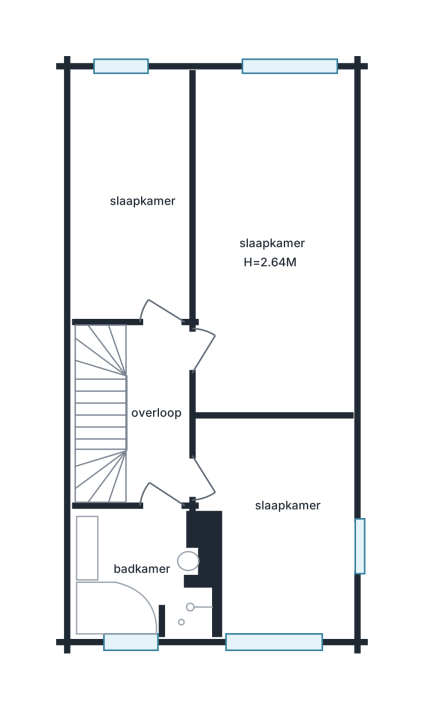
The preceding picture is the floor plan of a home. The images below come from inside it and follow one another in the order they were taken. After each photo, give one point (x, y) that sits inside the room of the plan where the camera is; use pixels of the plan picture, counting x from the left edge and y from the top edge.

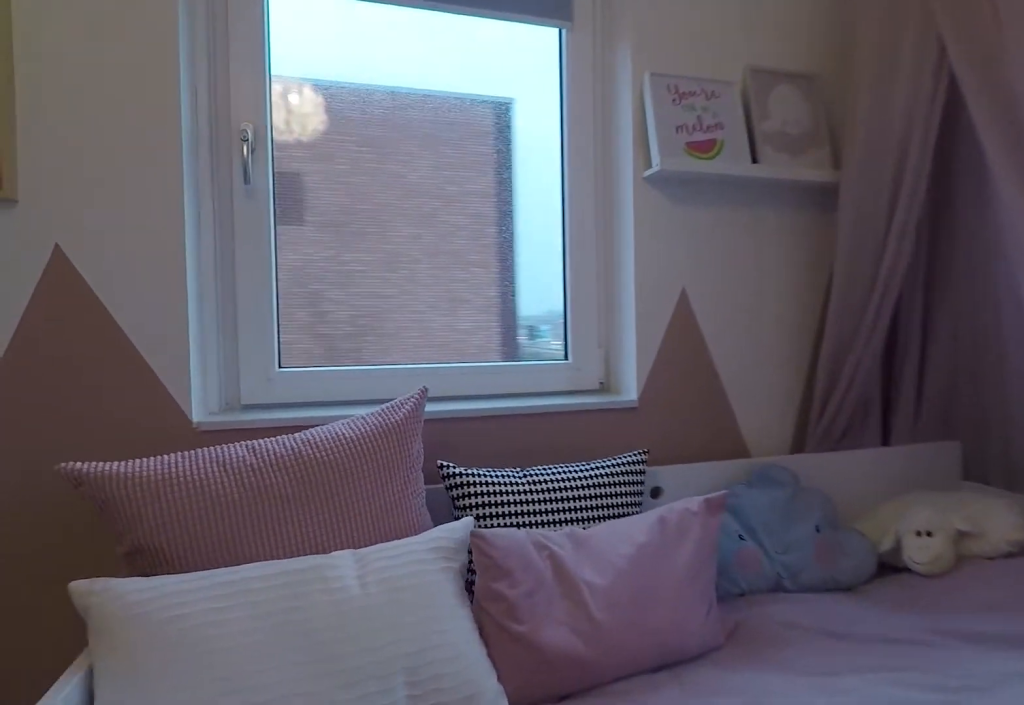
(279, 533)
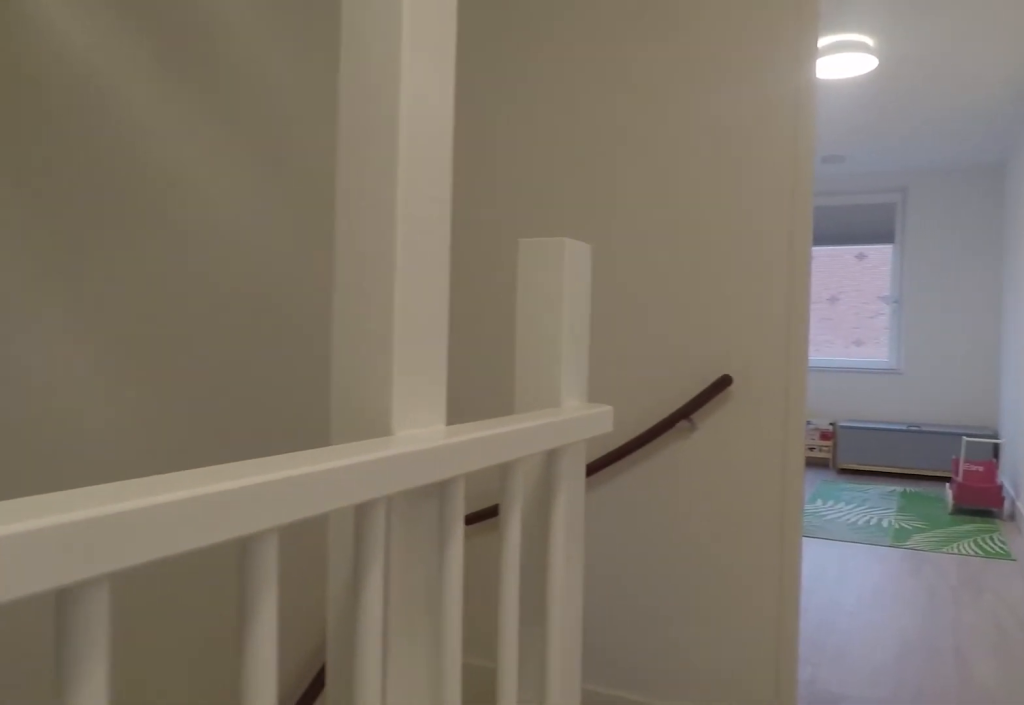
(157, 414)
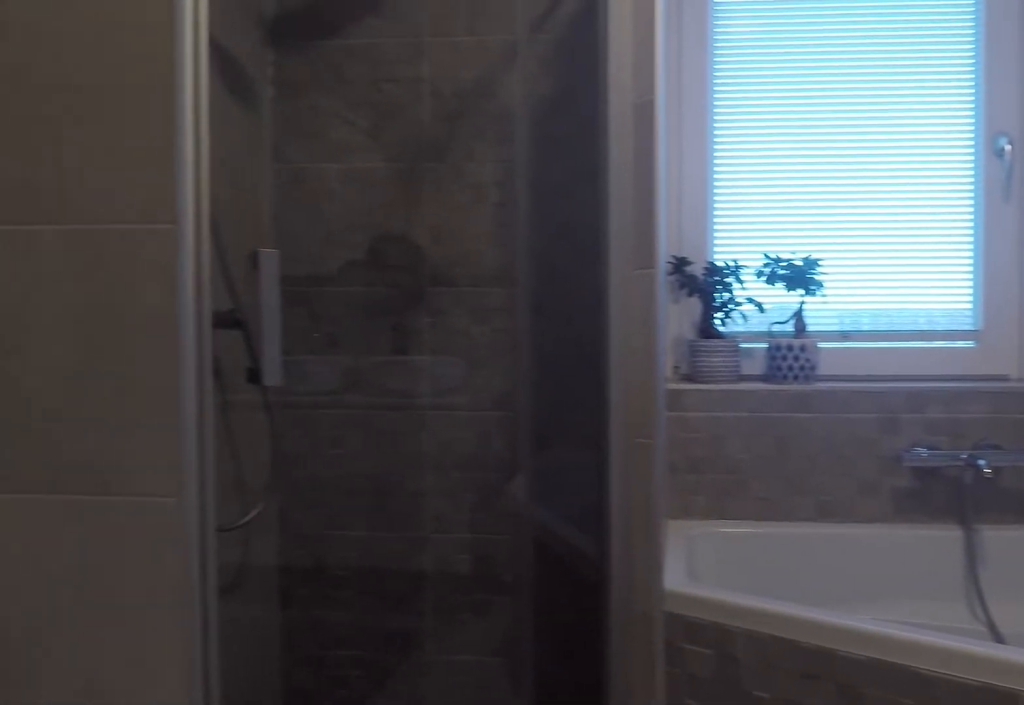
(138, 574)
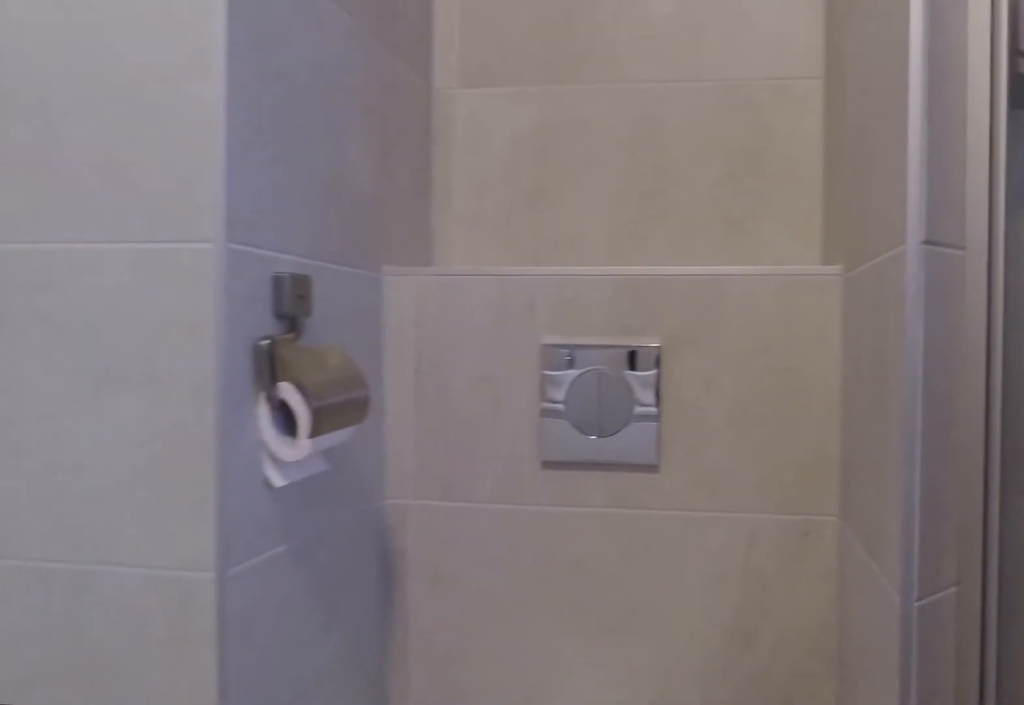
(138, 574)
